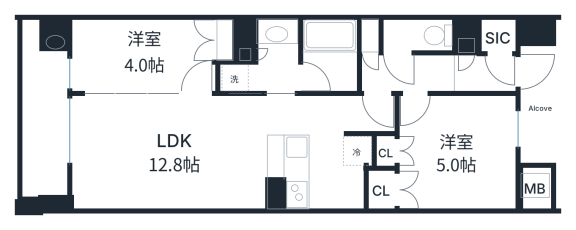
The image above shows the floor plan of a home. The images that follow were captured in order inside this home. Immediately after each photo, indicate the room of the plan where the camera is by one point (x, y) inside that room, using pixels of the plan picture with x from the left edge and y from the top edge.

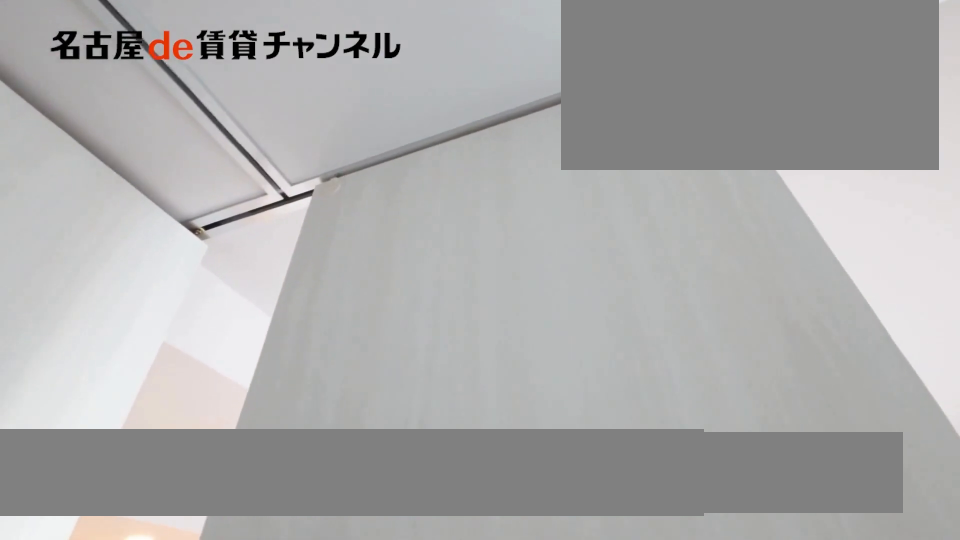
(141, 57)
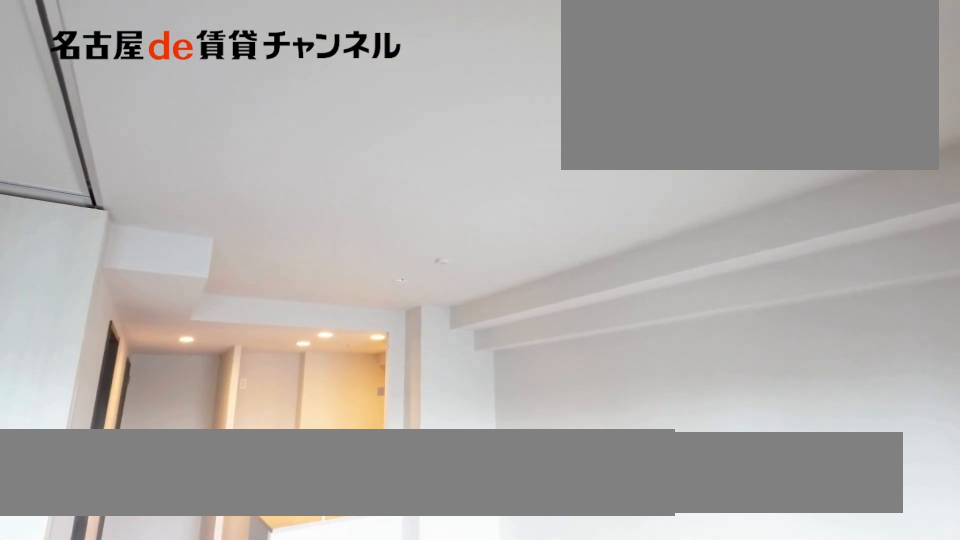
(166, 150)
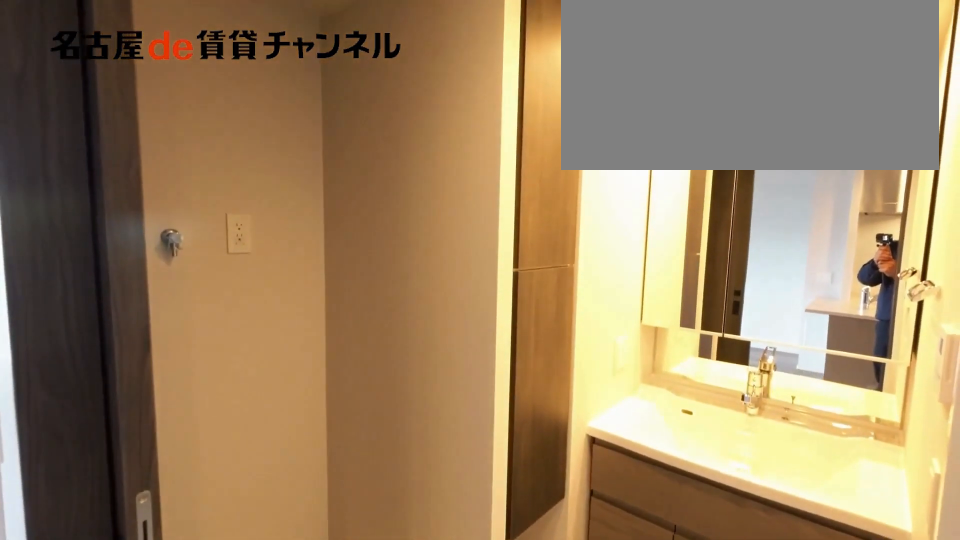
(261, 60)
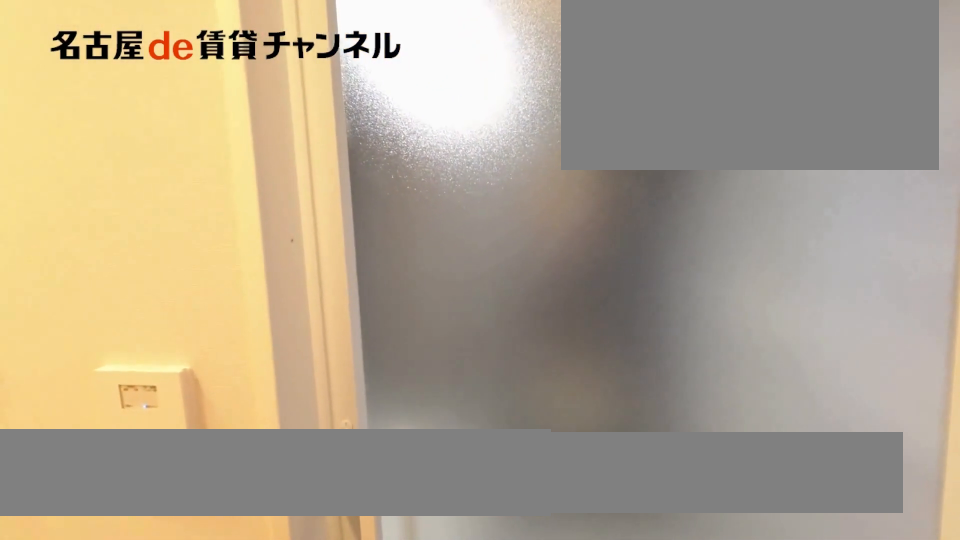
(261, 60)
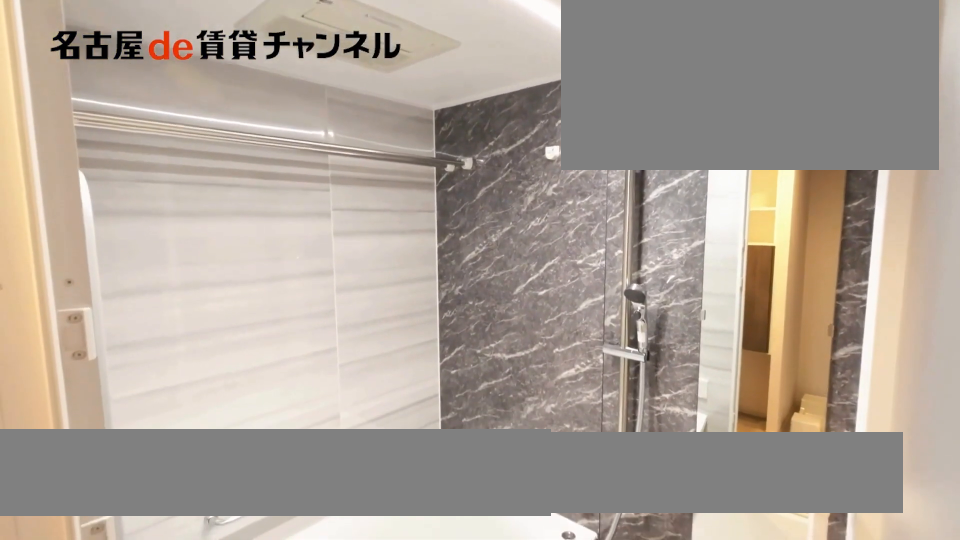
(328, 57)
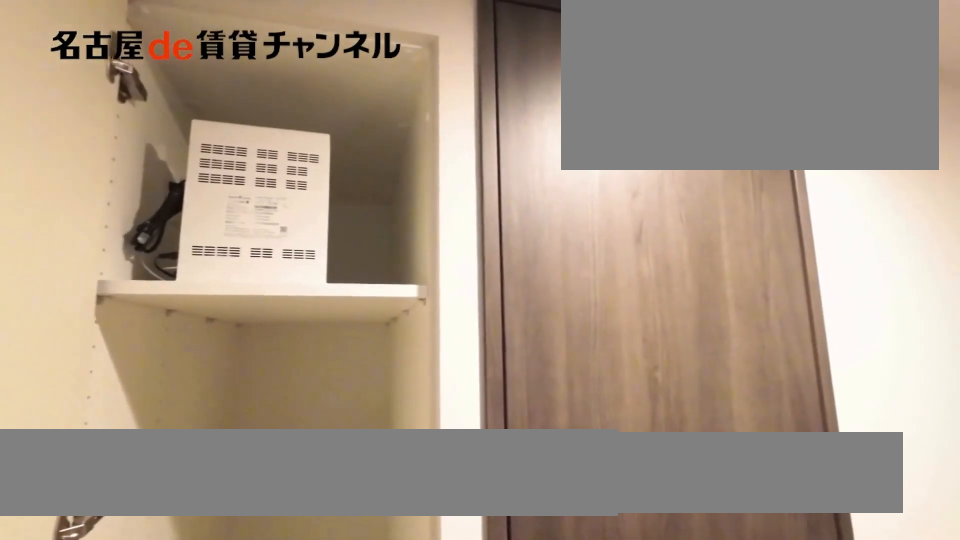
(370, 37)
